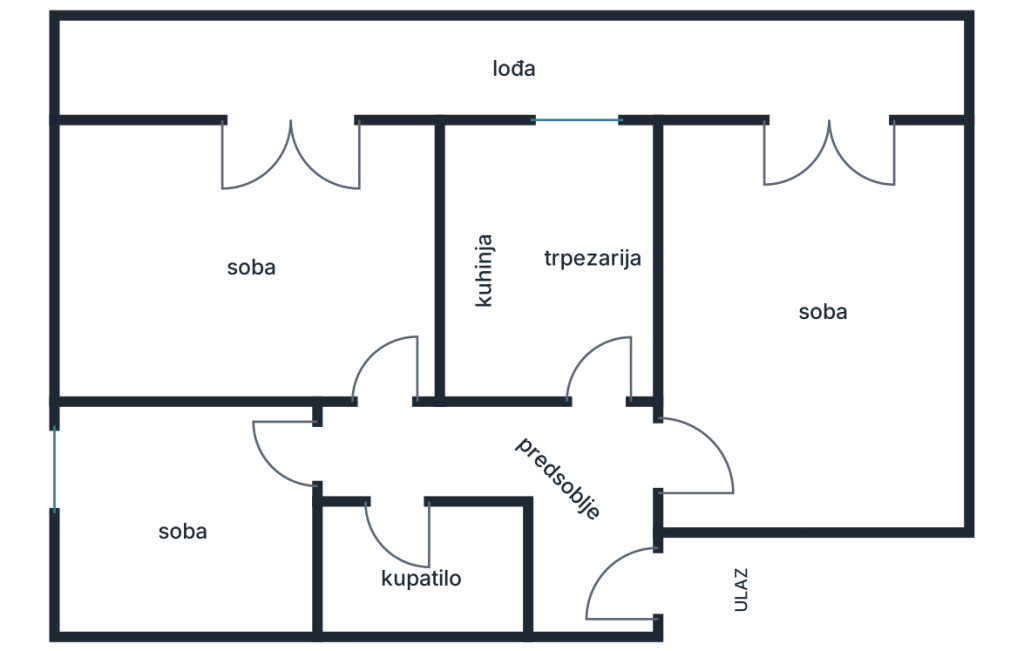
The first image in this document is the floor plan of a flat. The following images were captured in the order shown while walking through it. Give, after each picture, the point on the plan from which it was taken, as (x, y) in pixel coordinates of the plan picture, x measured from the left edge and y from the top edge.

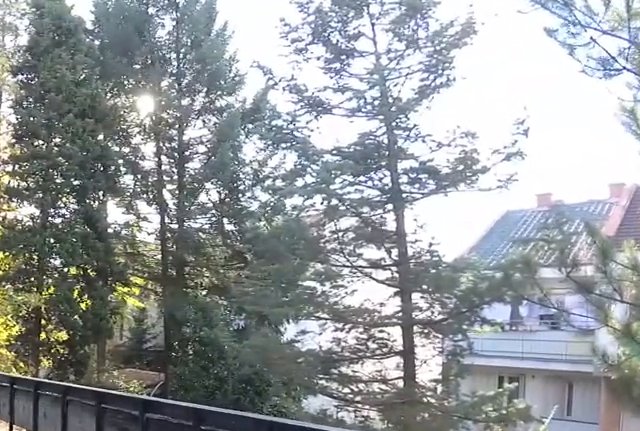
(850, 105)
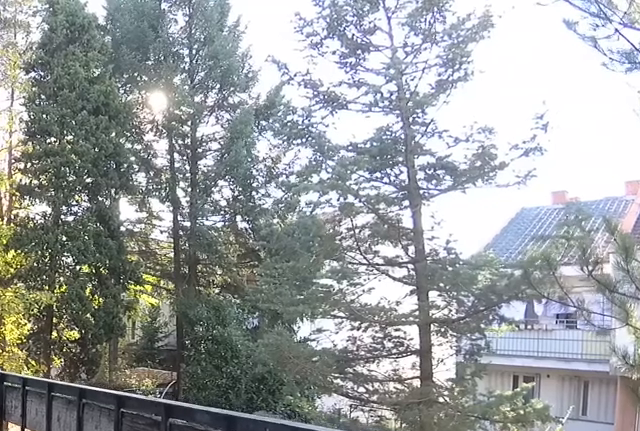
(855, 82)
